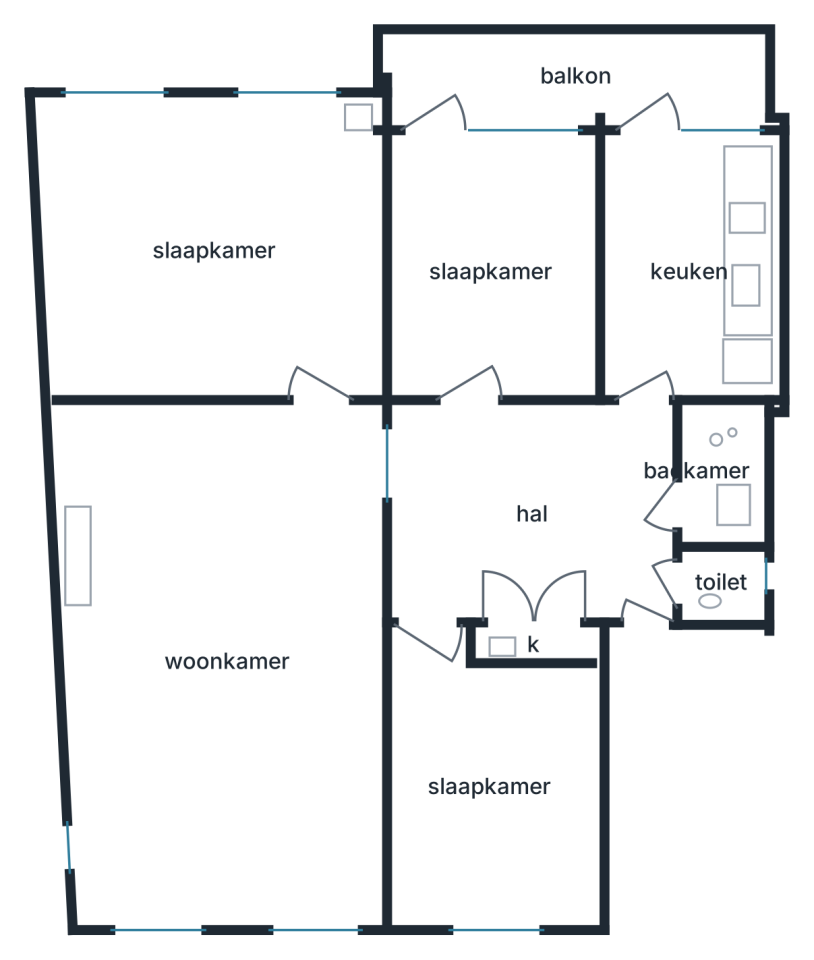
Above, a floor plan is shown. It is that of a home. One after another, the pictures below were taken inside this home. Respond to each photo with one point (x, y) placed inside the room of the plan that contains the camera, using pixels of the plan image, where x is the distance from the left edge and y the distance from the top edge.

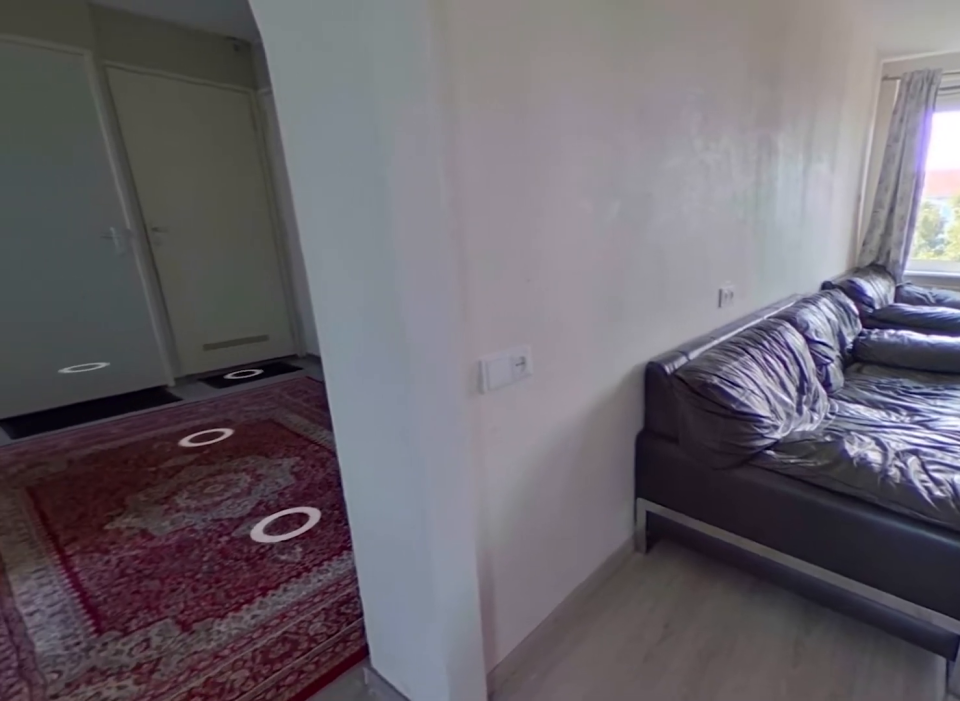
(229, 662)
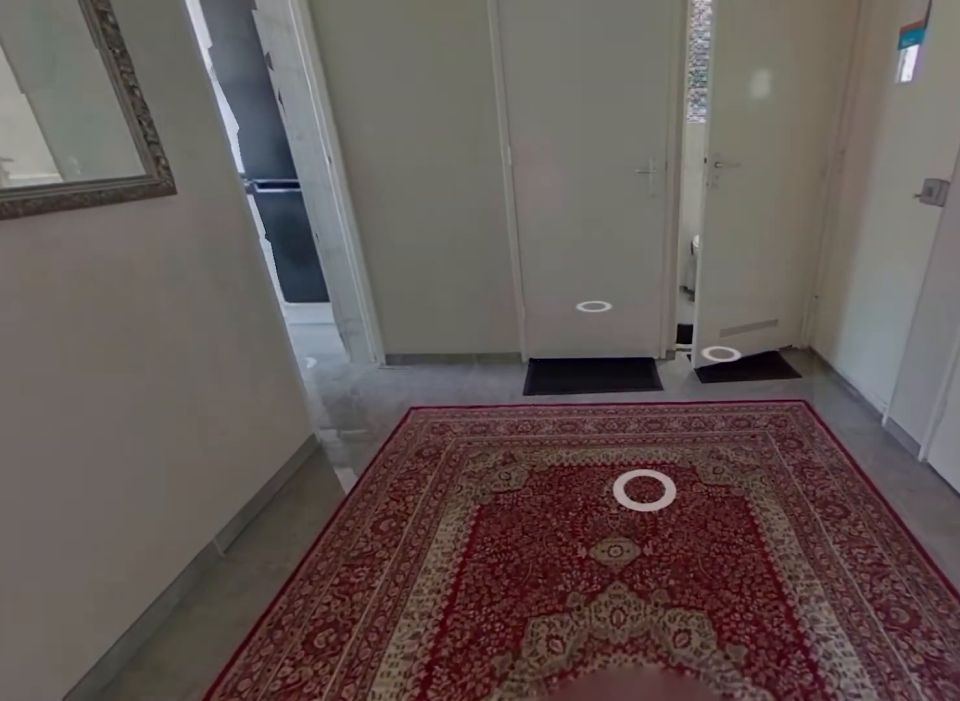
(529, 506)
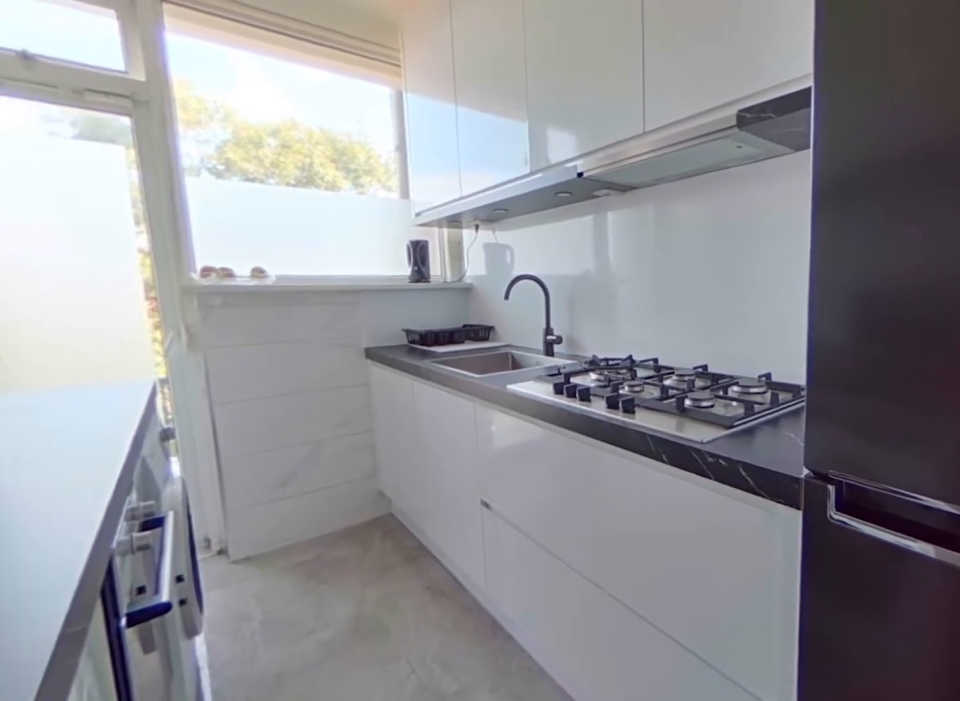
(687, 267)
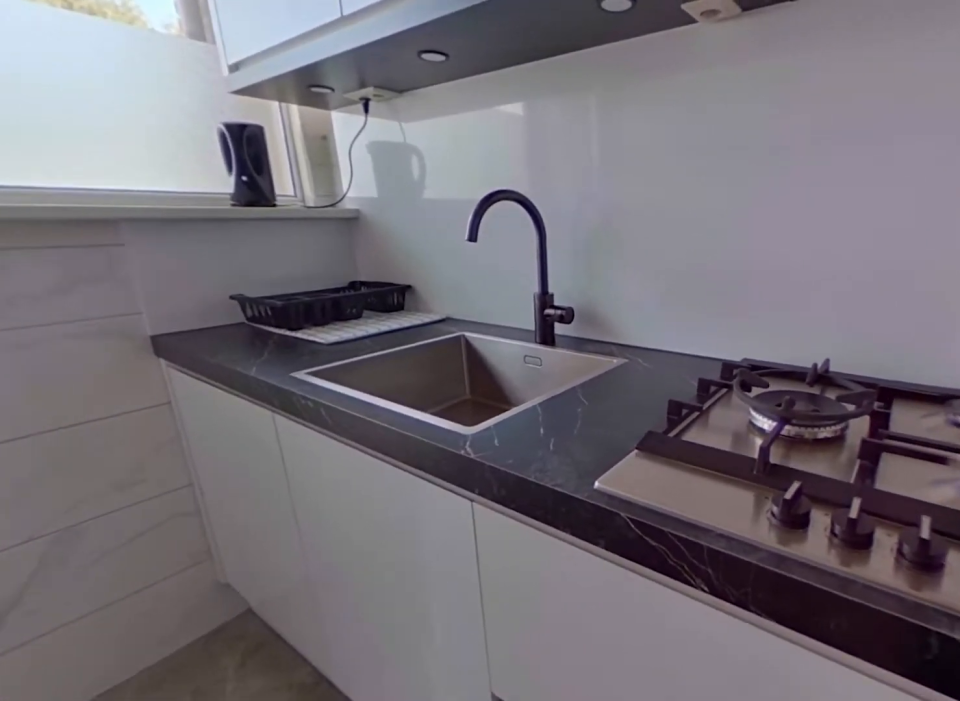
(687, 267)
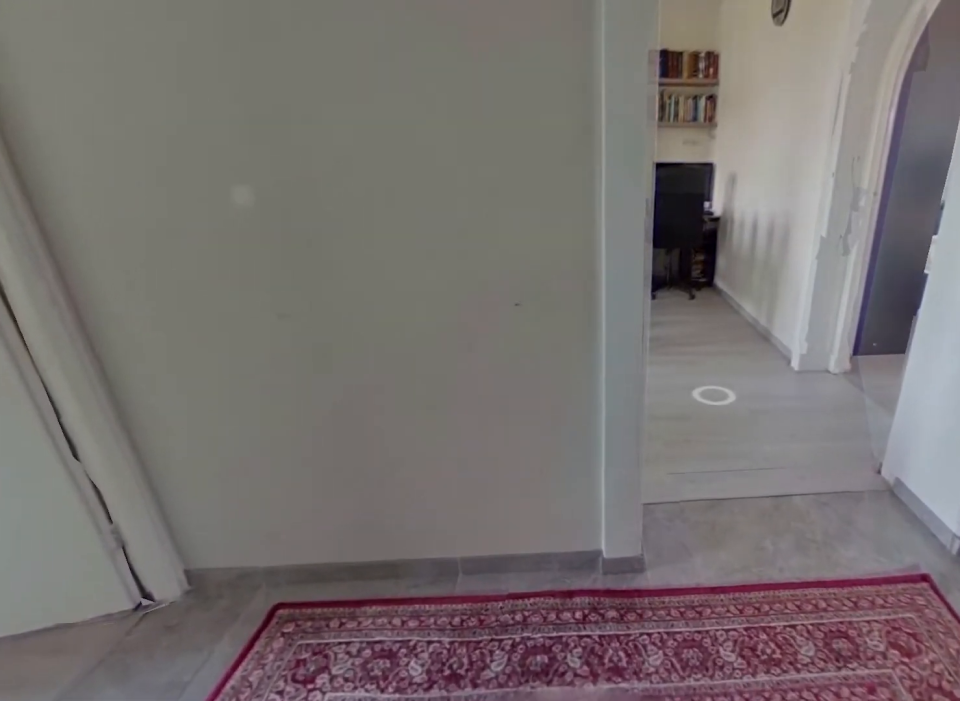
(530, 507)
